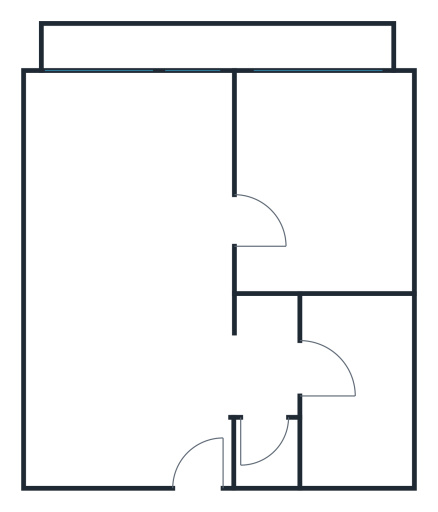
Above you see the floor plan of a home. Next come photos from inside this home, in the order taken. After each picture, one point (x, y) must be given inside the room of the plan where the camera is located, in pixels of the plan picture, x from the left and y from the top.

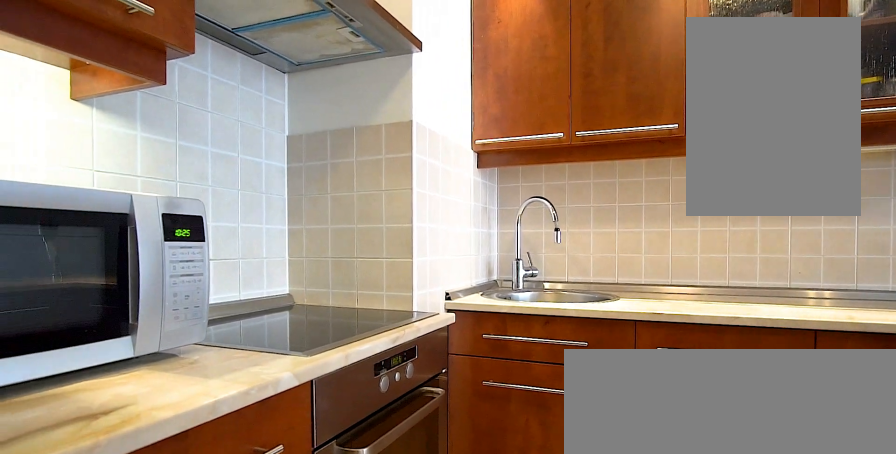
(123, 392)
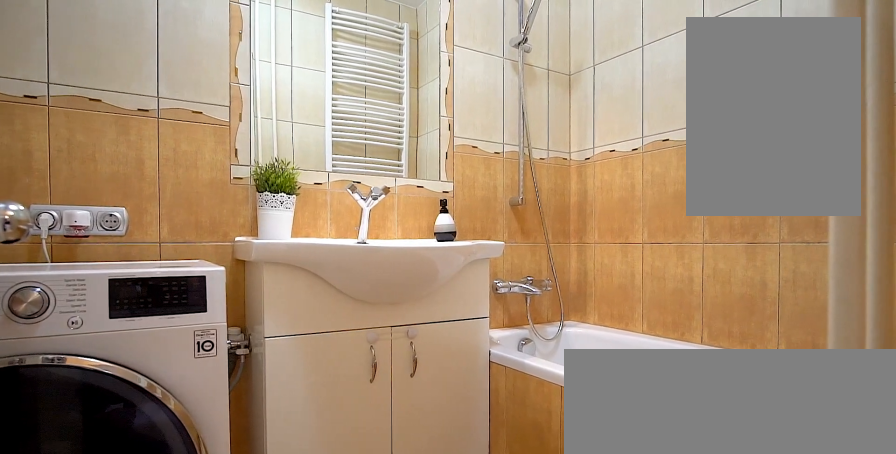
(346, 382)
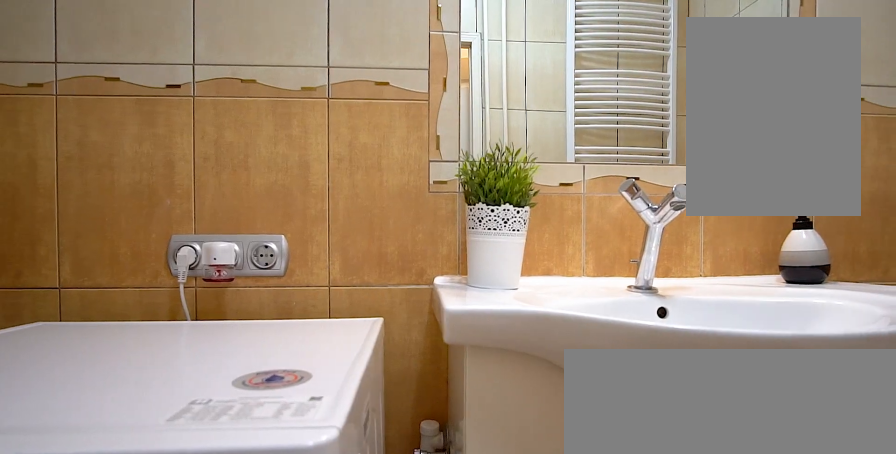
(346, 382)
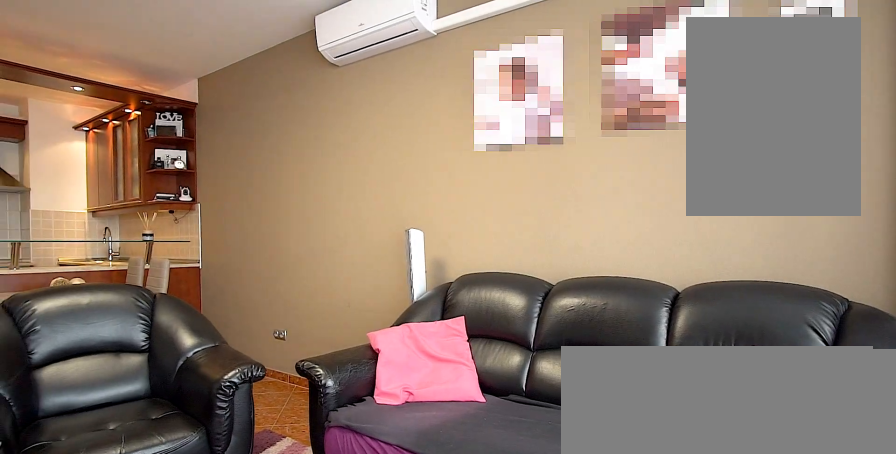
(137, 206)
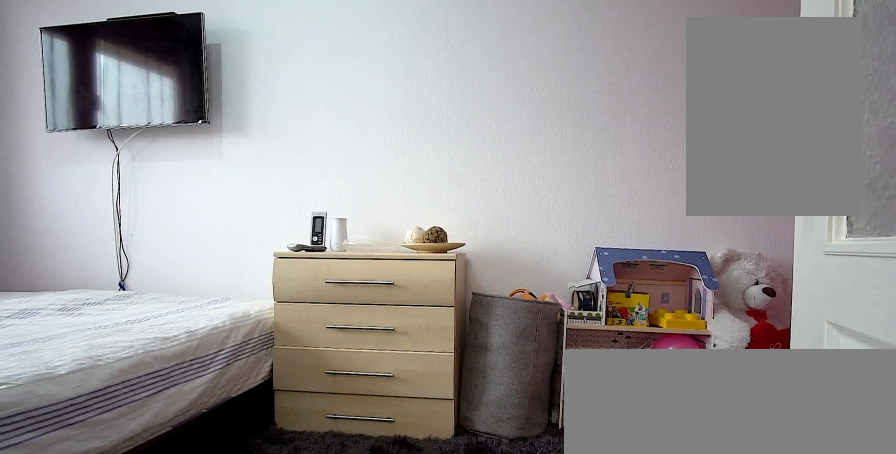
(318, 198)
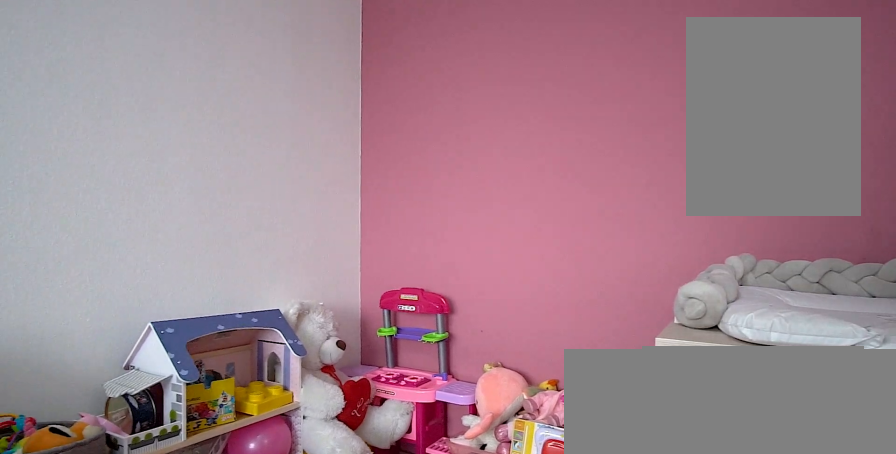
(318, 198)
